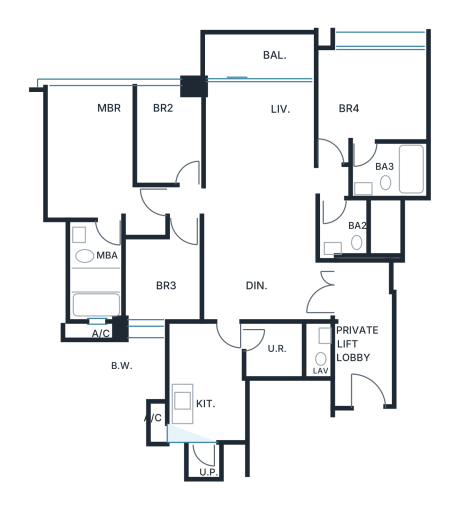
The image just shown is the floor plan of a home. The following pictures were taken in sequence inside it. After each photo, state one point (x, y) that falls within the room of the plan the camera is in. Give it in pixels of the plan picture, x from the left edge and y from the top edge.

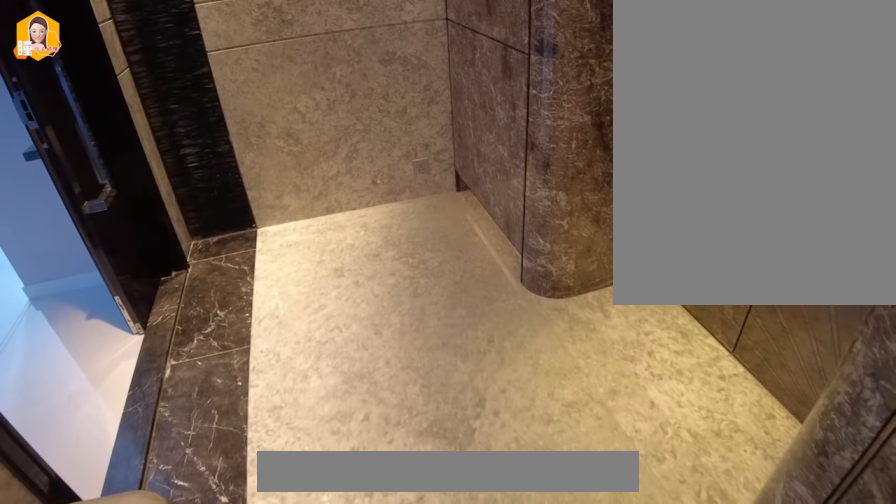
(363, 335)
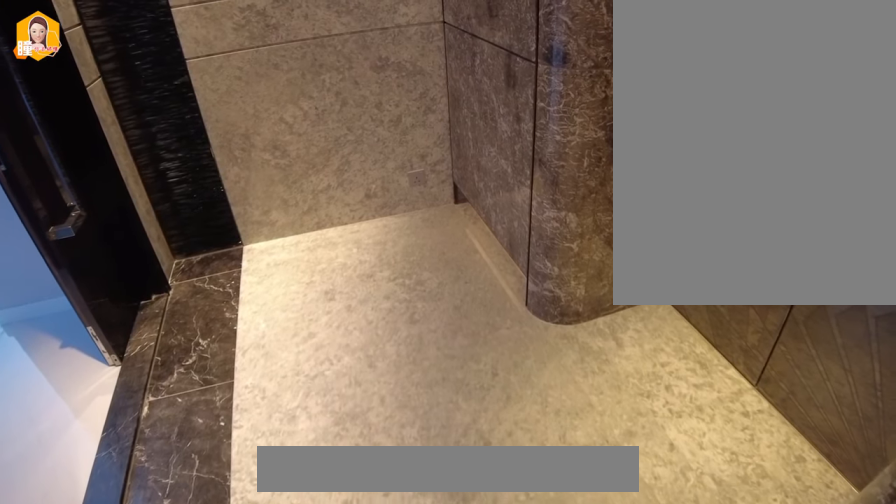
(363, 335)
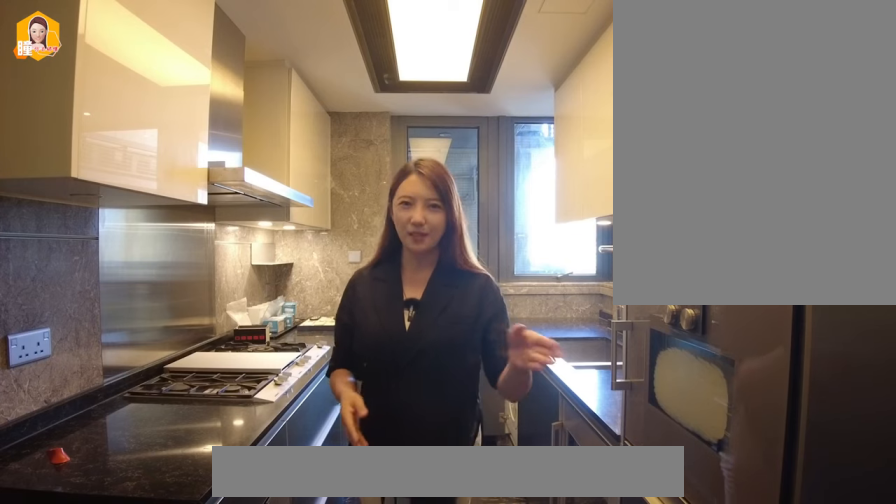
(208, 383)
